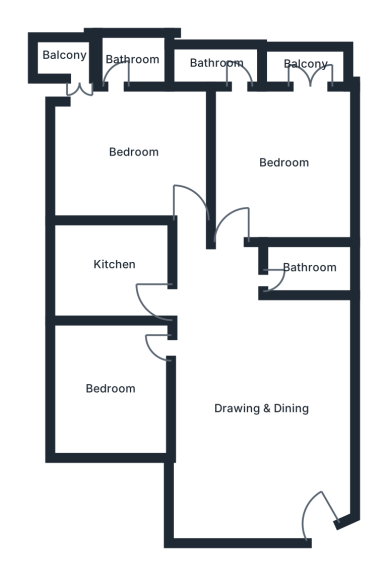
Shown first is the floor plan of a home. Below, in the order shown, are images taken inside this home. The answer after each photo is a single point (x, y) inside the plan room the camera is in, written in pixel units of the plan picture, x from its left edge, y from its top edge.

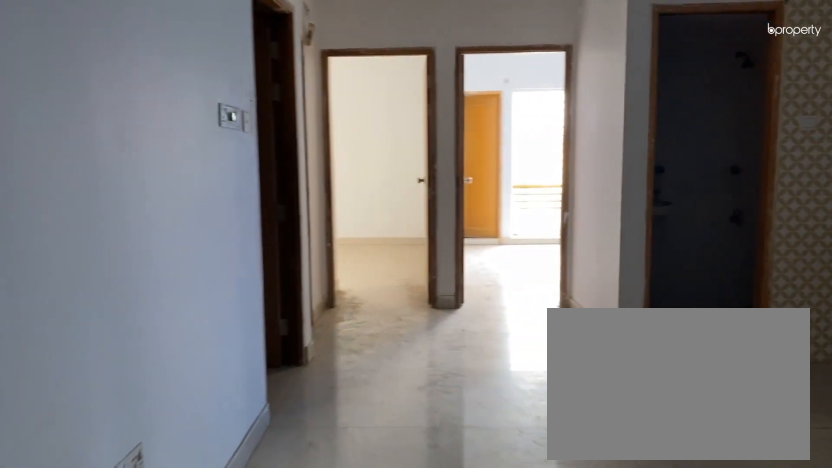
(268, 414)
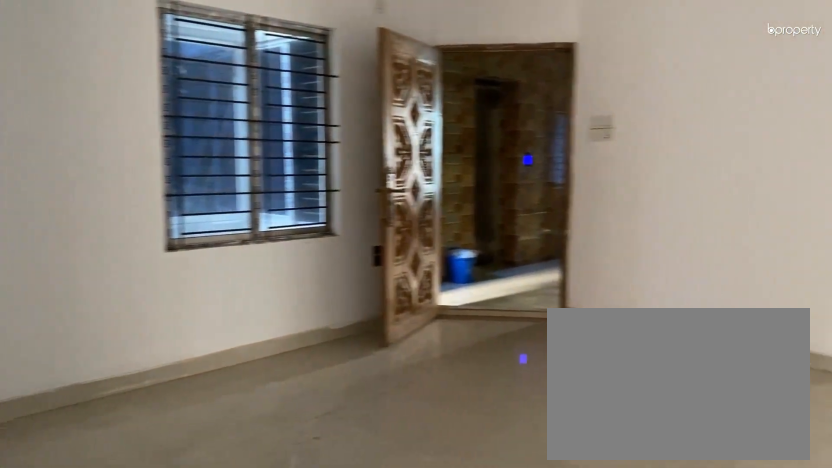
(268, 414)
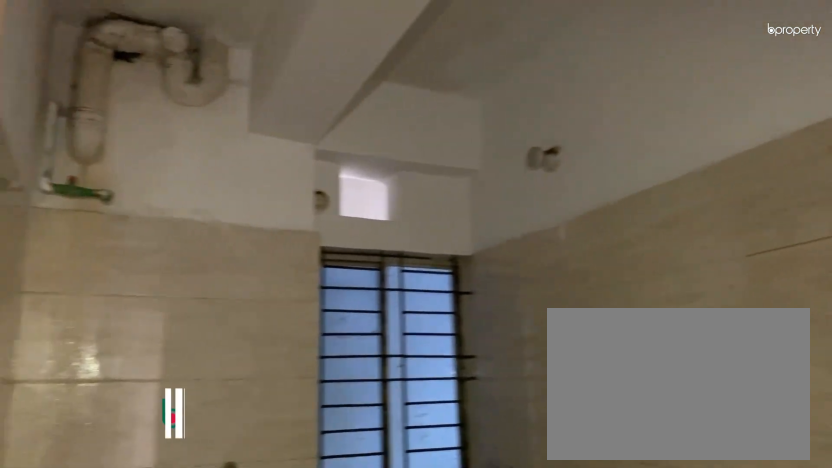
(120, 268)
